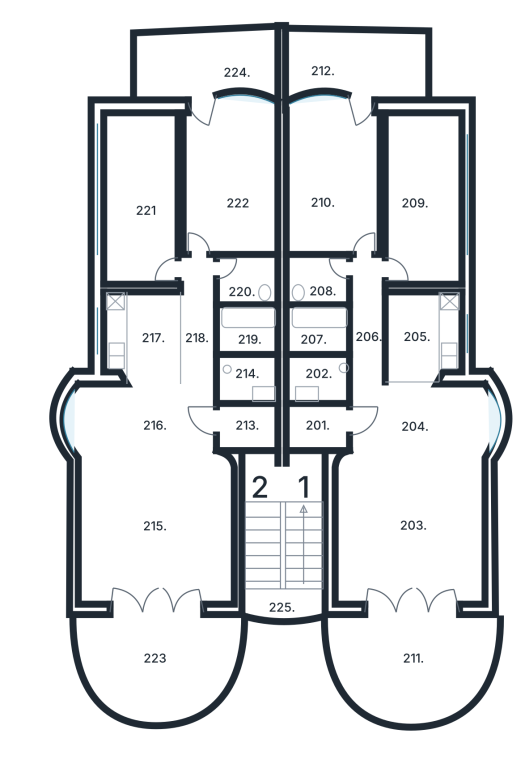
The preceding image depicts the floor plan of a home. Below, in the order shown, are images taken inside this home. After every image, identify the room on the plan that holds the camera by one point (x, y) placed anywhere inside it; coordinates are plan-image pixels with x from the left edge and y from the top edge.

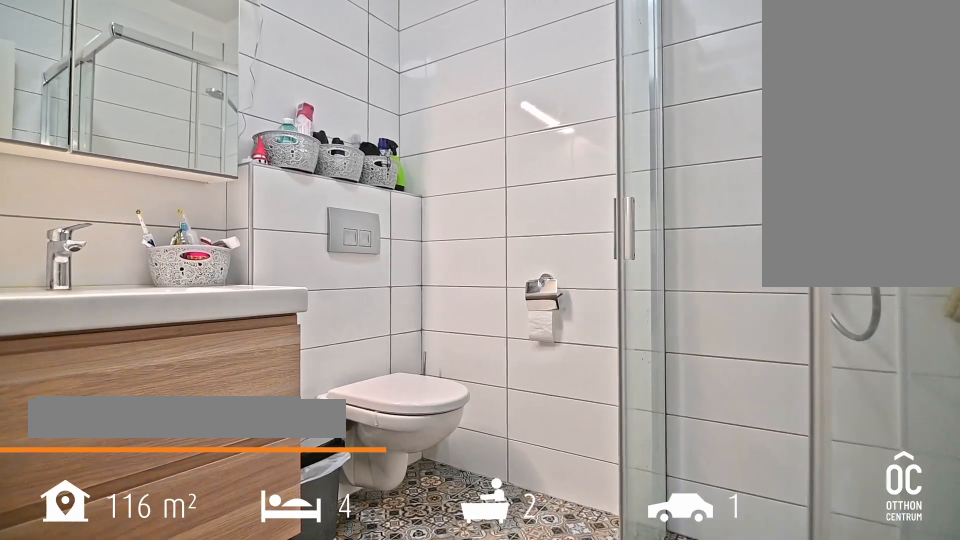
(321, 293)
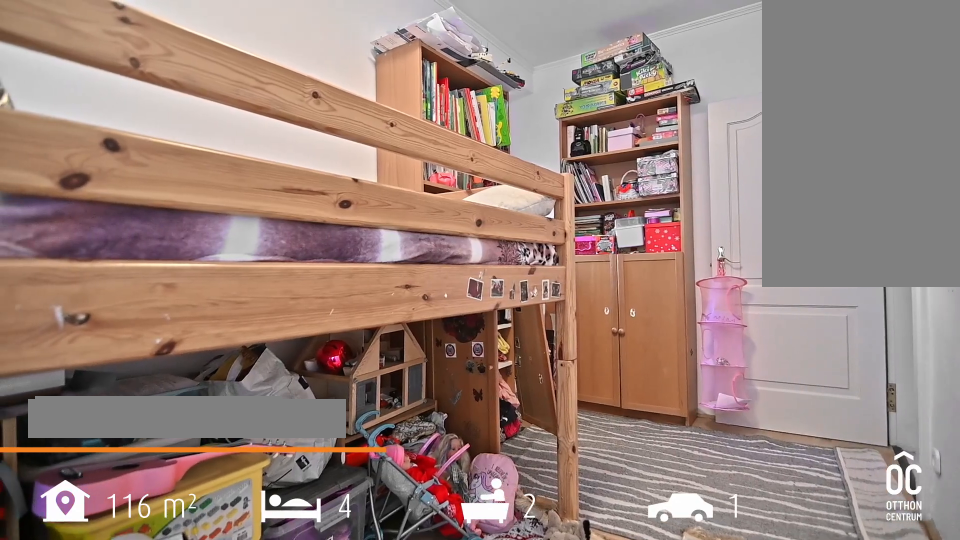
(423, 197)
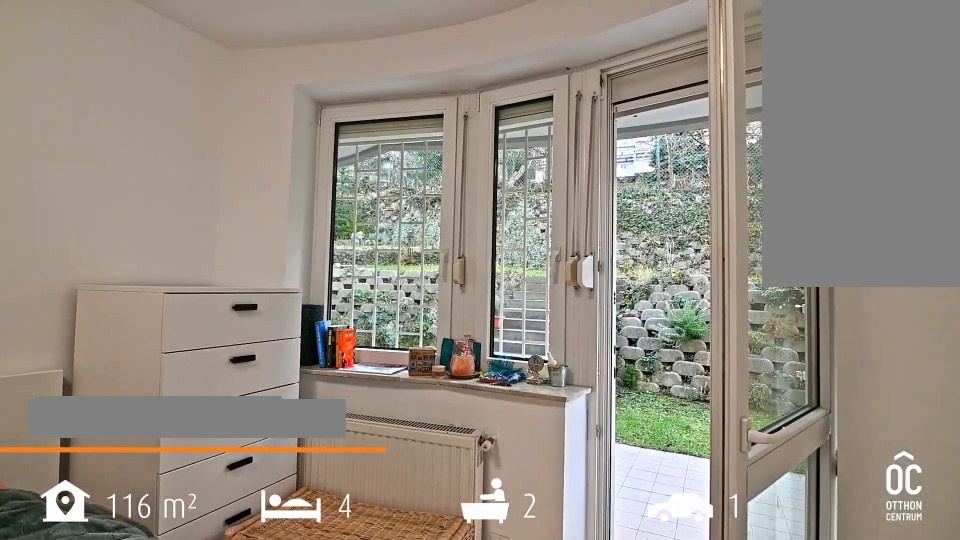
(334, 183)
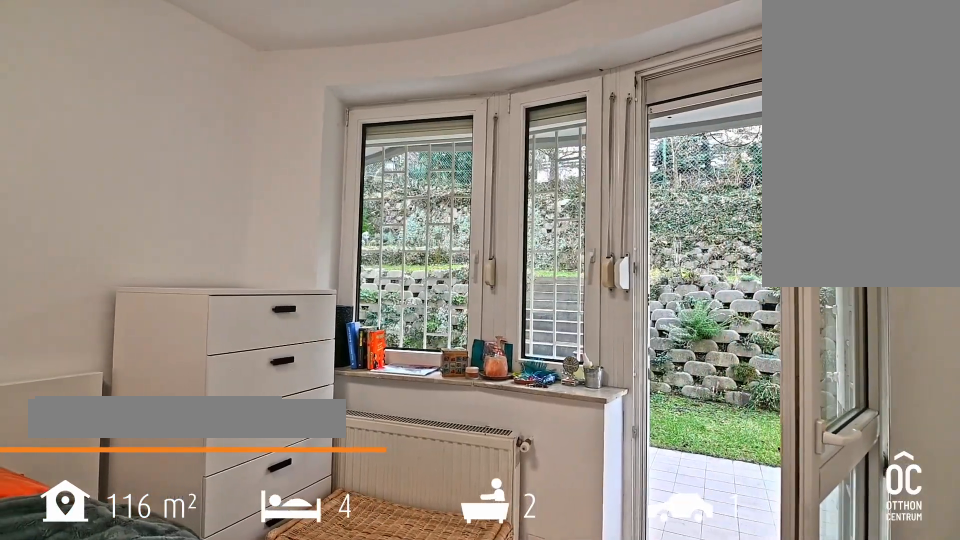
(334, 183)
